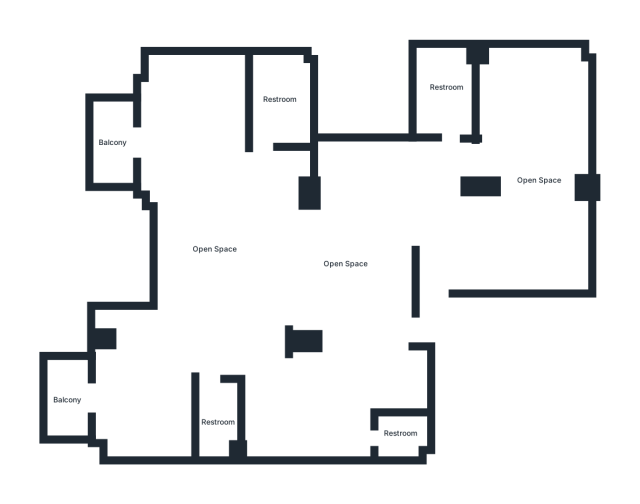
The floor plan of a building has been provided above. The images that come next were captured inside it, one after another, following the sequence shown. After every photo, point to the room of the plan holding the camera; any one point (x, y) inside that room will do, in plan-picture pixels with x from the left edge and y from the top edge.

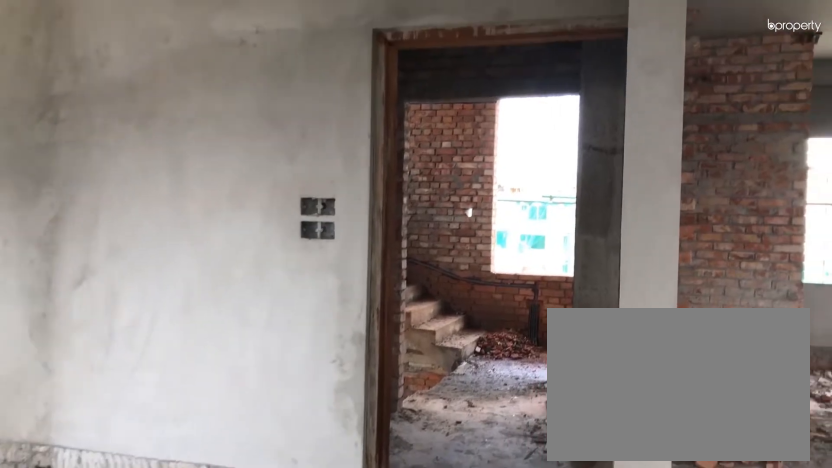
(520, 242)
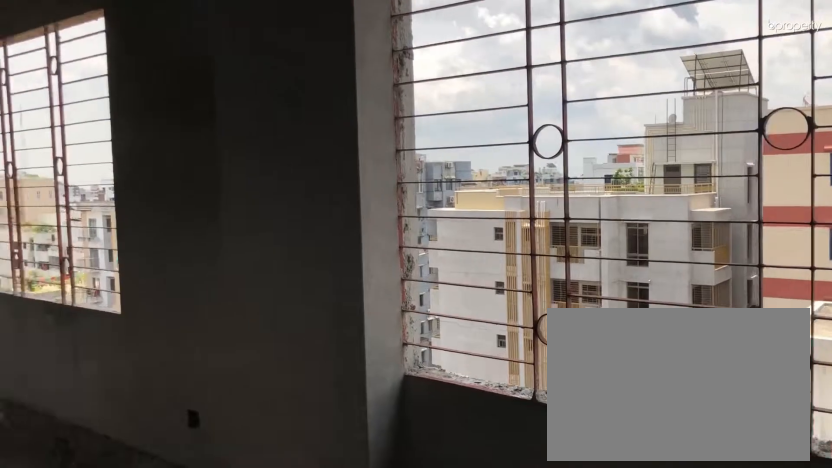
(542, 236)
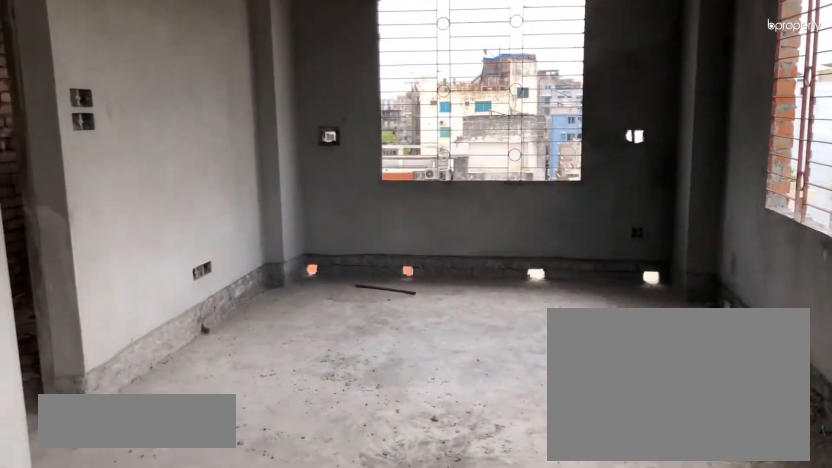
(534, 155)
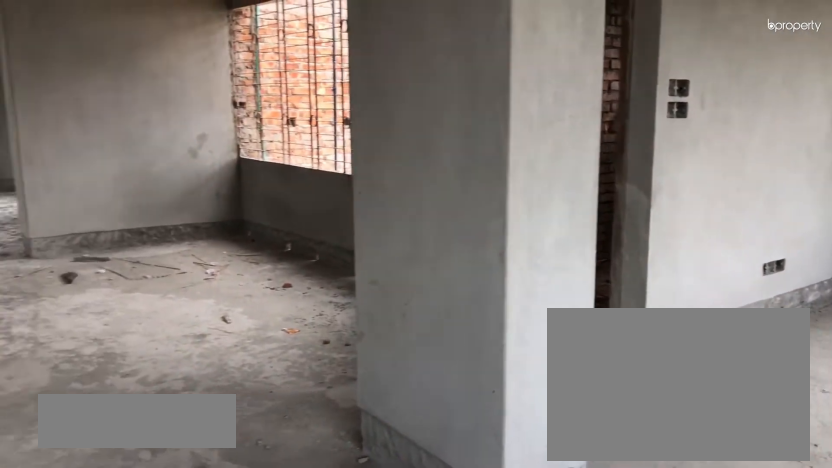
(534, 155)
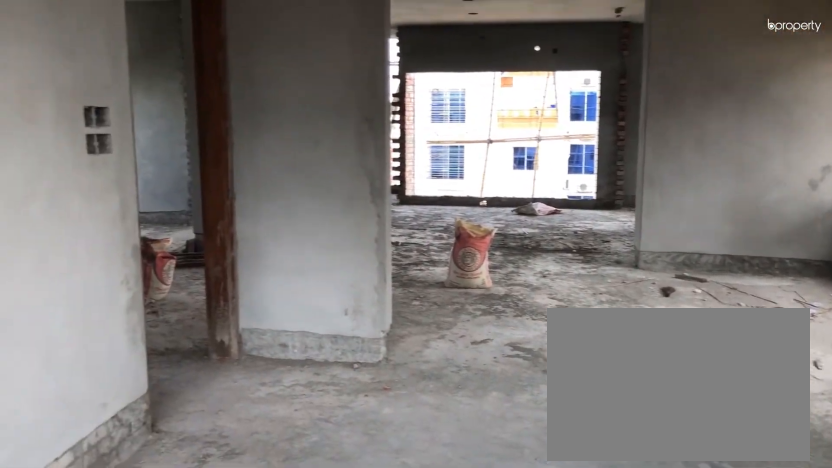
(521, 232)
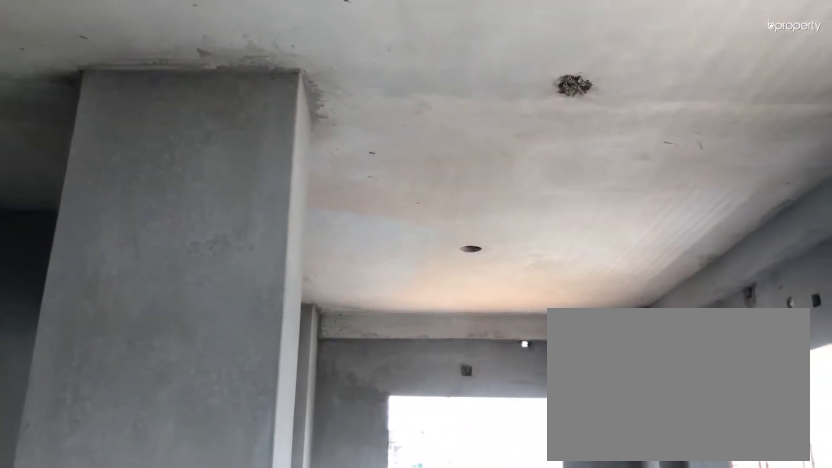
(526, 142)
